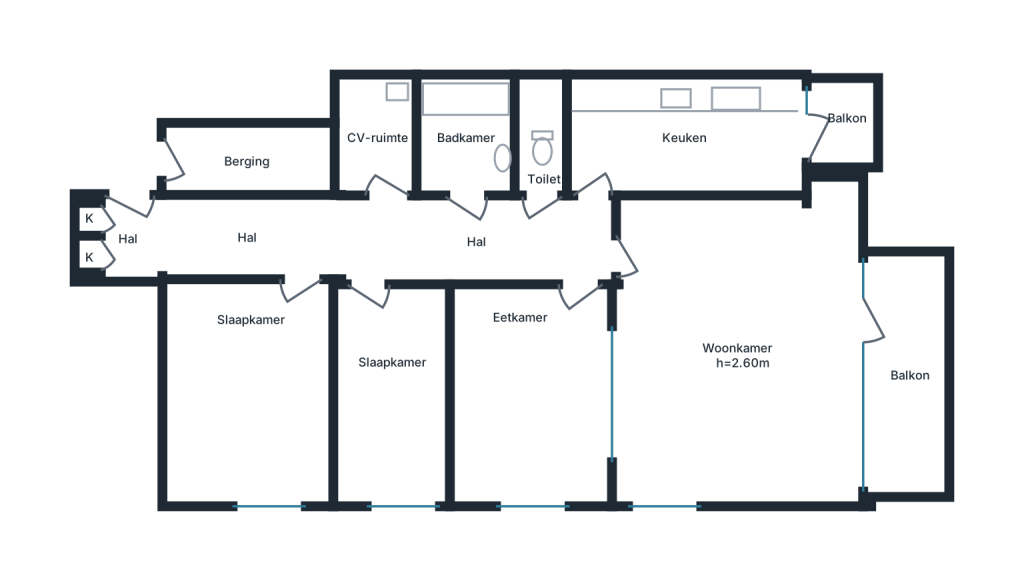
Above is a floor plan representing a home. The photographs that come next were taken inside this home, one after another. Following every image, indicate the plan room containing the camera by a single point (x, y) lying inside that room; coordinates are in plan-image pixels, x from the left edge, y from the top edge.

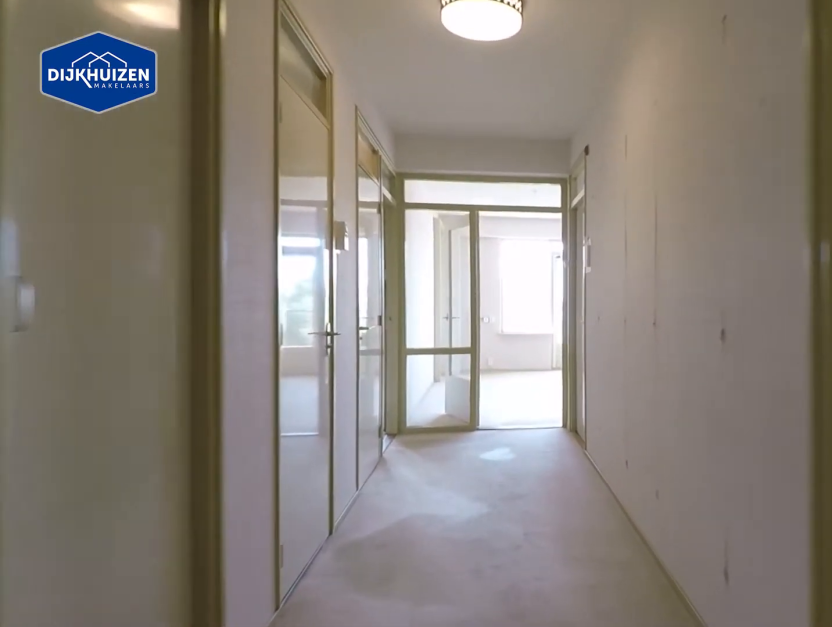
(370, 239)
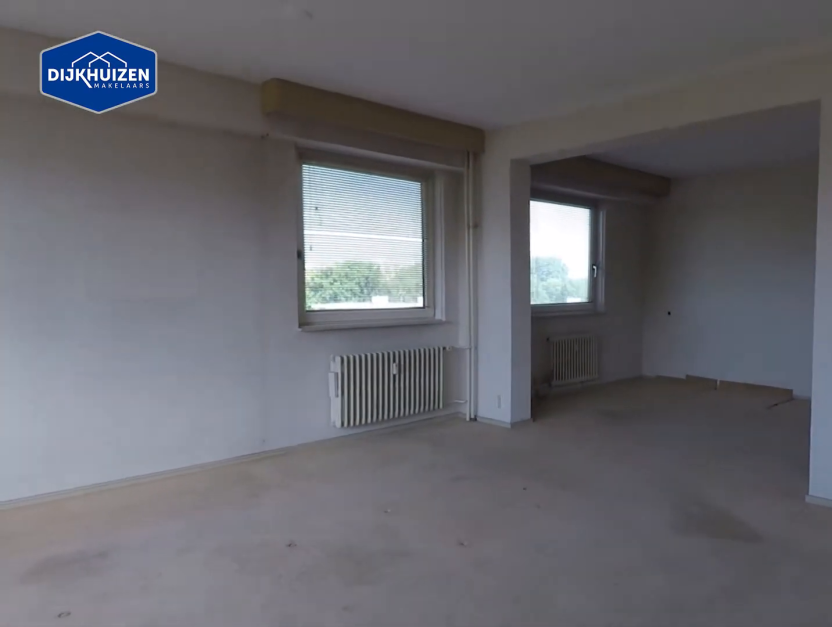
(738, 350)
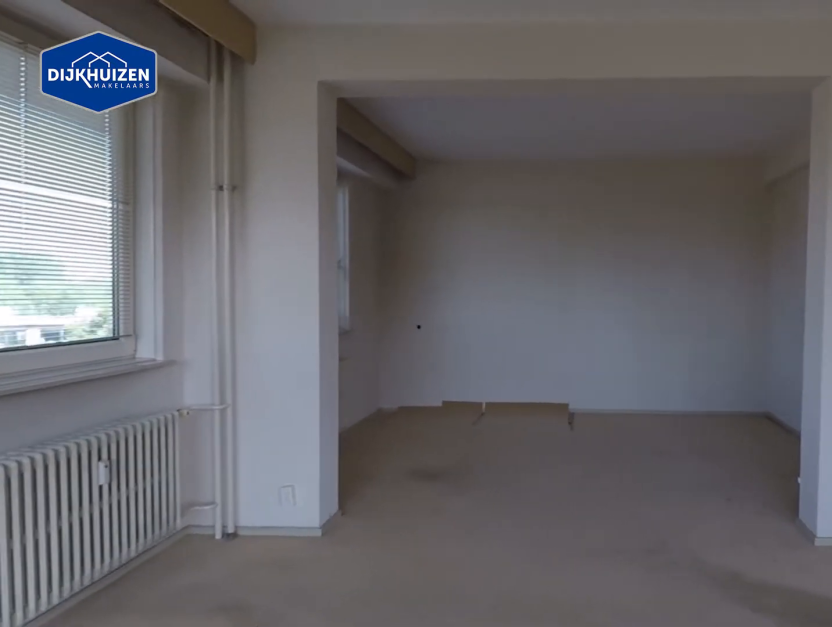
(738, 350)
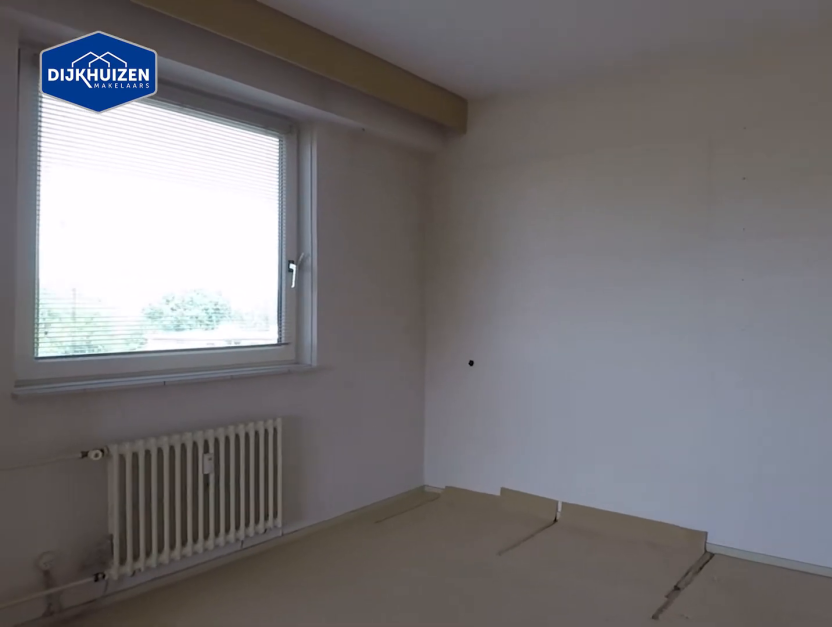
(531, 394)
